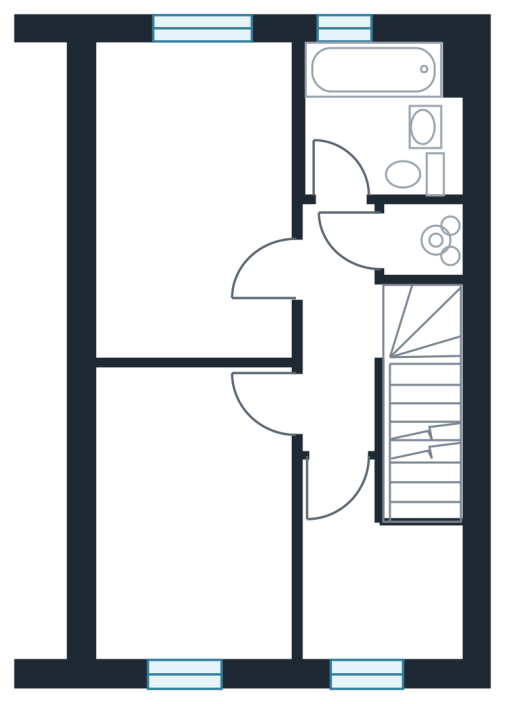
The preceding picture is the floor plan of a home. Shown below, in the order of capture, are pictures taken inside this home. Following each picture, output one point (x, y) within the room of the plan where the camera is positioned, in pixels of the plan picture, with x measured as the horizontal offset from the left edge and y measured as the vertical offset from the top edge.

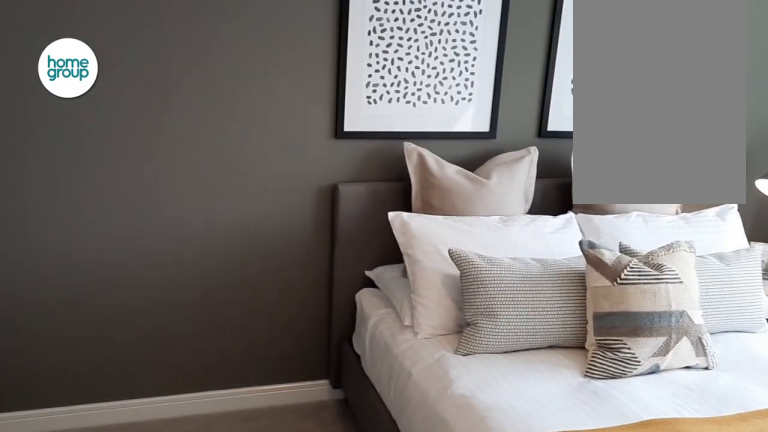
(194, 205)
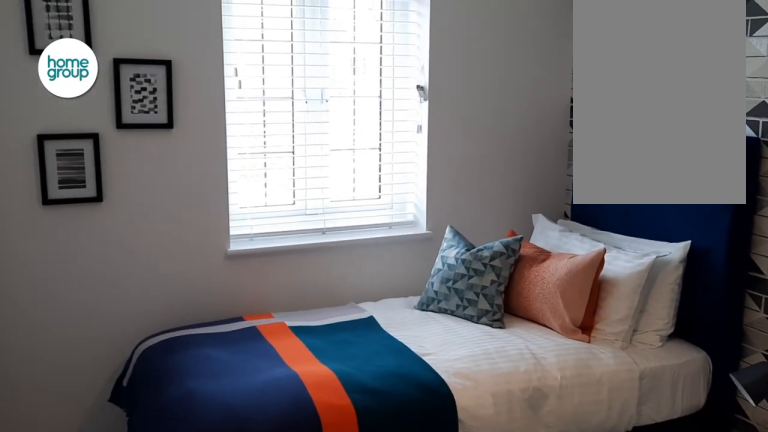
(189, 512)
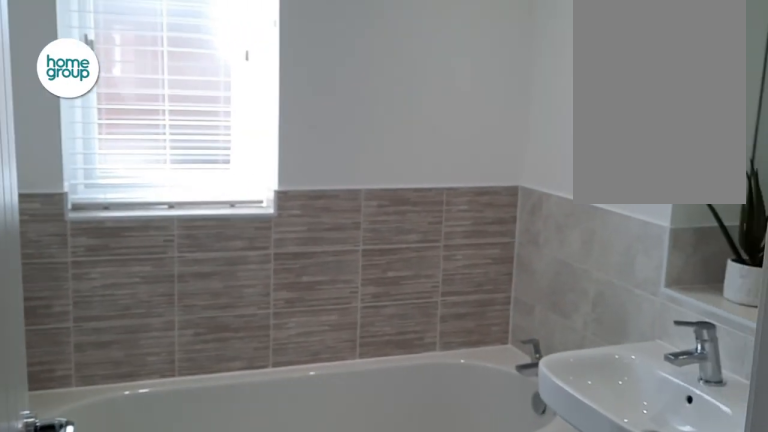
(377, 122)
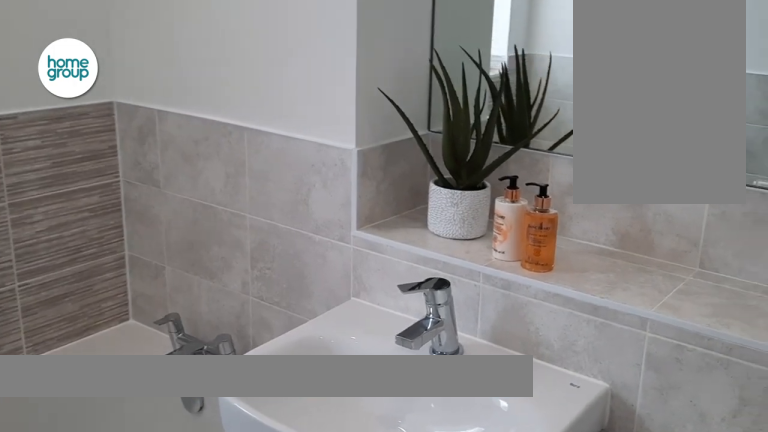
(377, 122)
